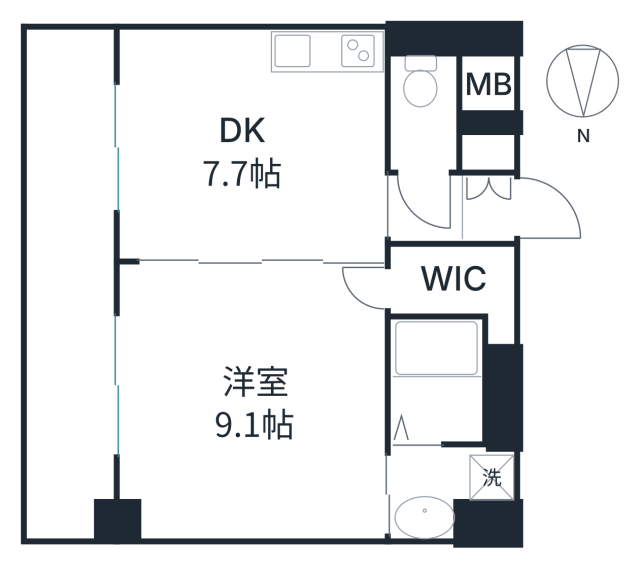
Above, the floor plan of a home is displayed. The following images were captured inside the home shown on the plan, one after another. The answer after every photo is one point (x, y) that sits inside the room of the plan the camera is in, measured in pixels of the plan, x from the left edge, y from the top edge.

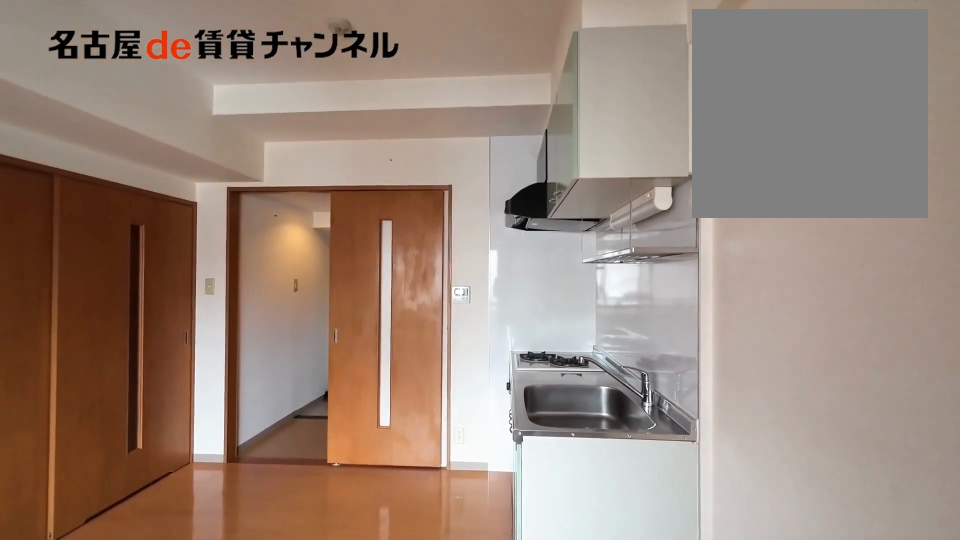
(252, 143)
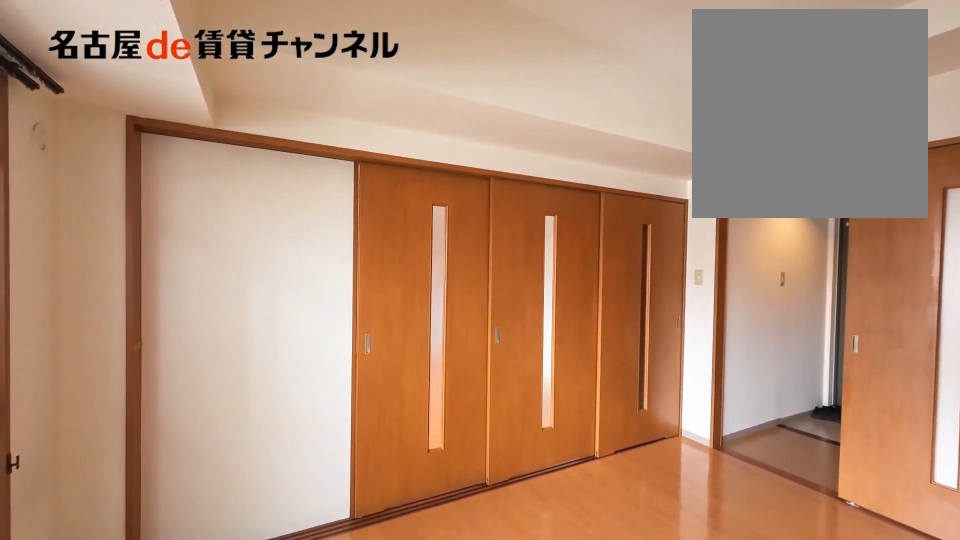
(252, 143)
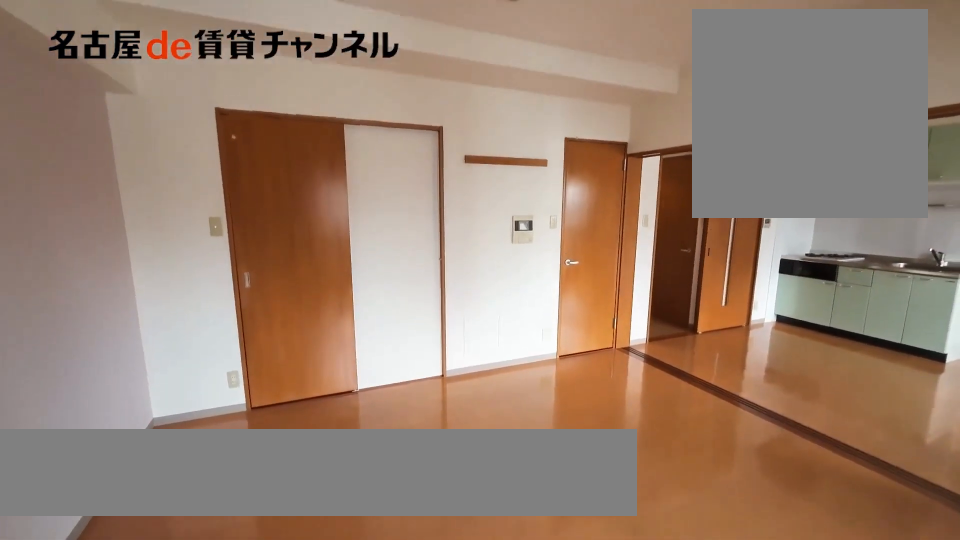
(249, 403)
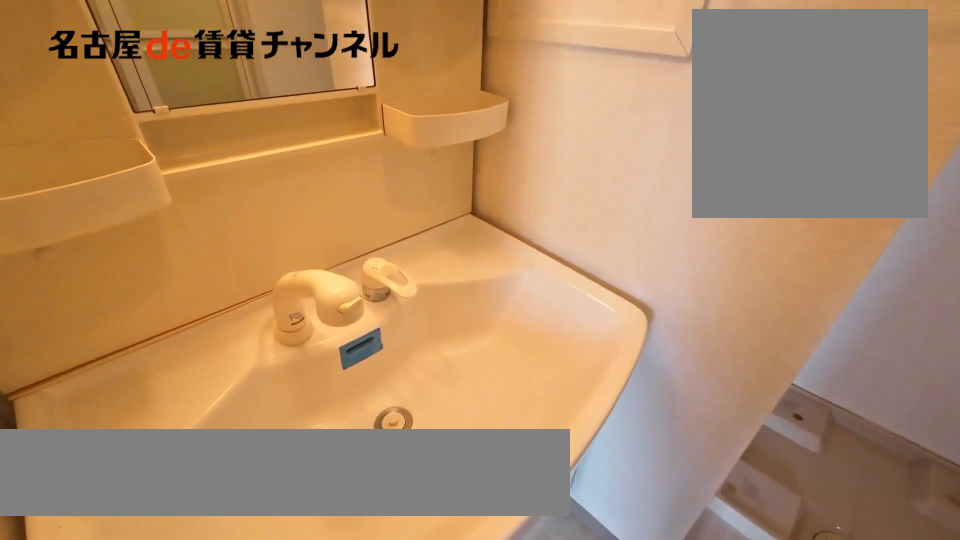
(448, 487)
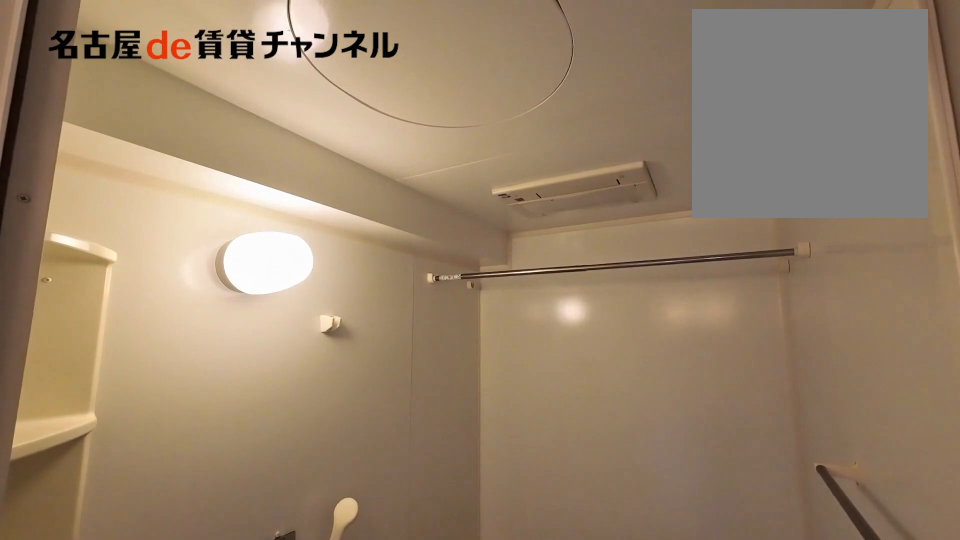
(437, 380)
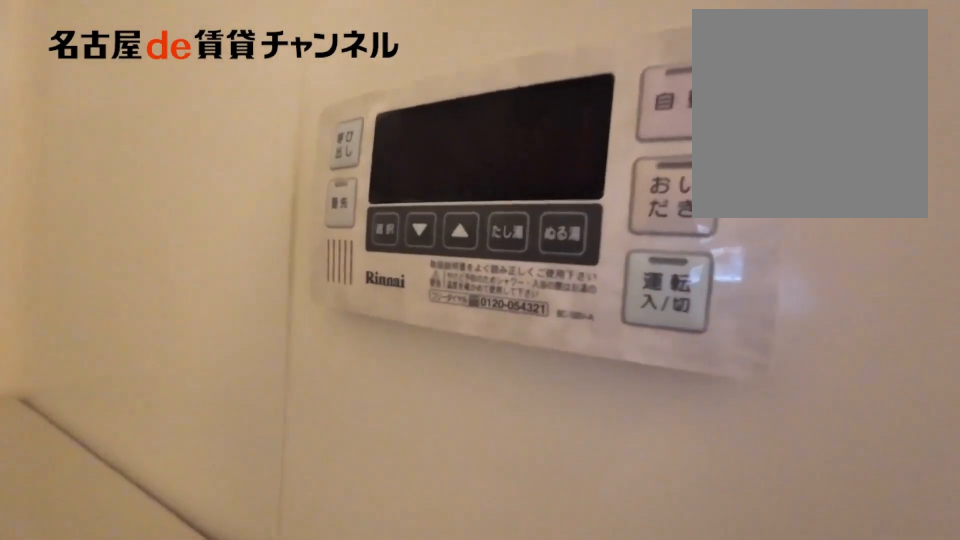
(437, 380)
